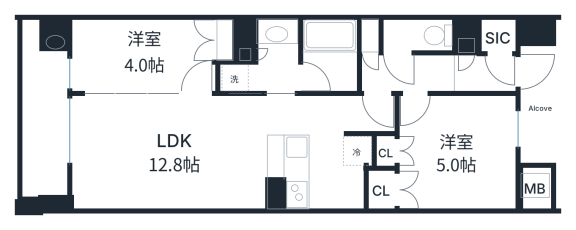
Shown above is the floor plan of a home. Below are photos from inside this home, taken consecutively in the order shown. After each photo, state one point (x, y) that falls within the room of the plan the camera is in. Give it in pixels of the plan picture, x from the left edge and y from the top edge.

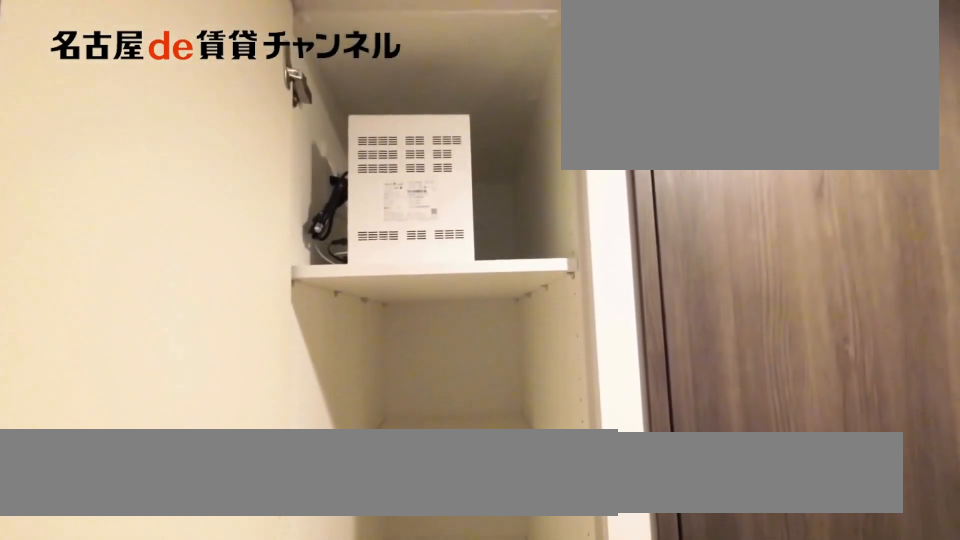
(370, 37)
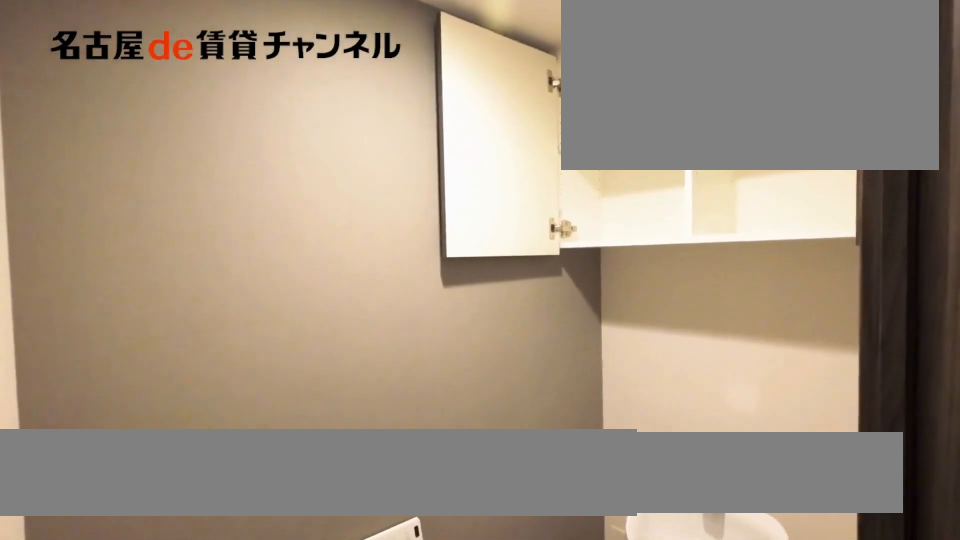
(417, 37)
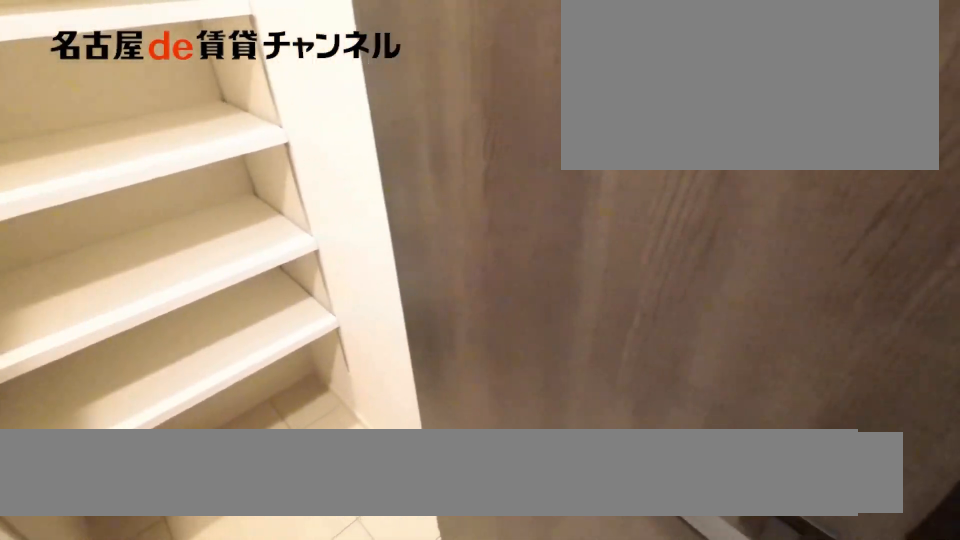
(498, 36)
